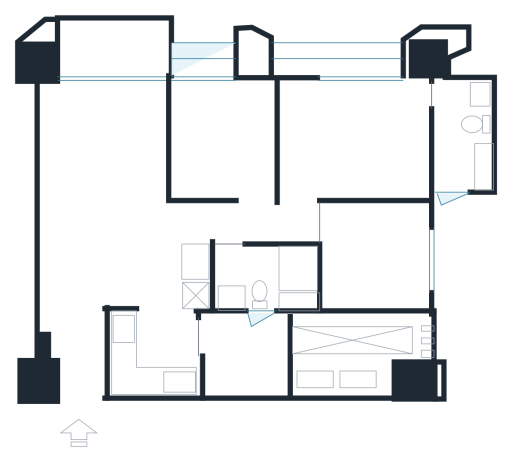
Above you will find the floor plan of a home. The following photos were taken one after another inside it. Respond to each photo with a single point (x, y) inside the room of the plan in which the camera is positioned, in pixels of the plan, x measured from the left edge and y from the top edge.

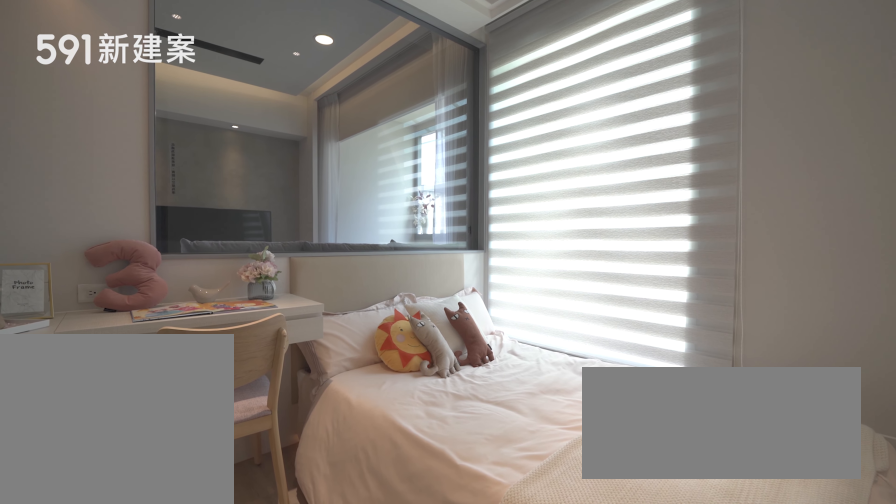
(221, 137)
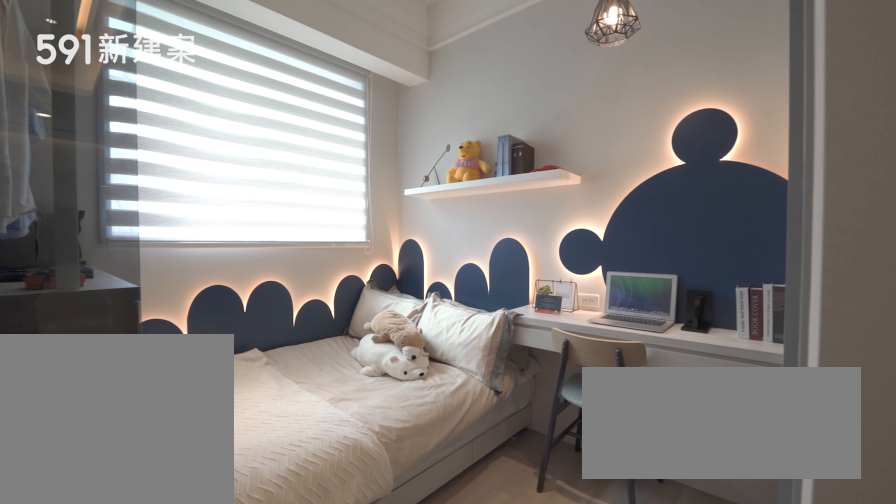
(378, 258)
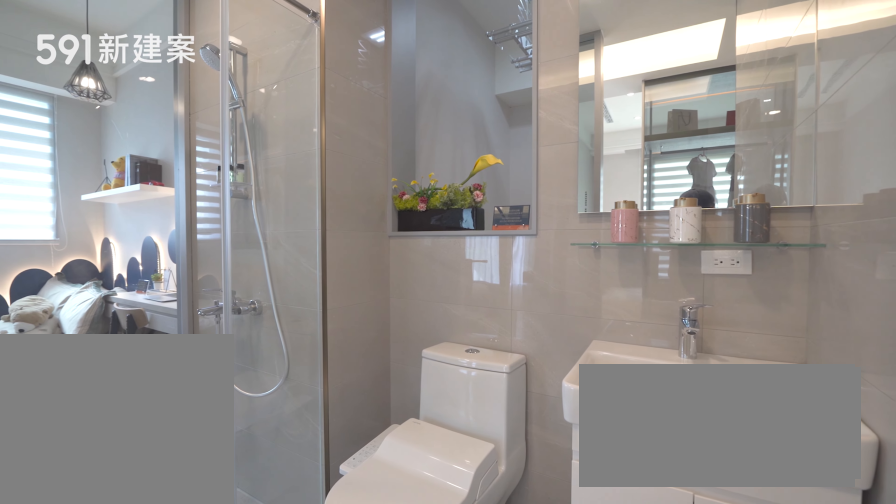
(265, 276)
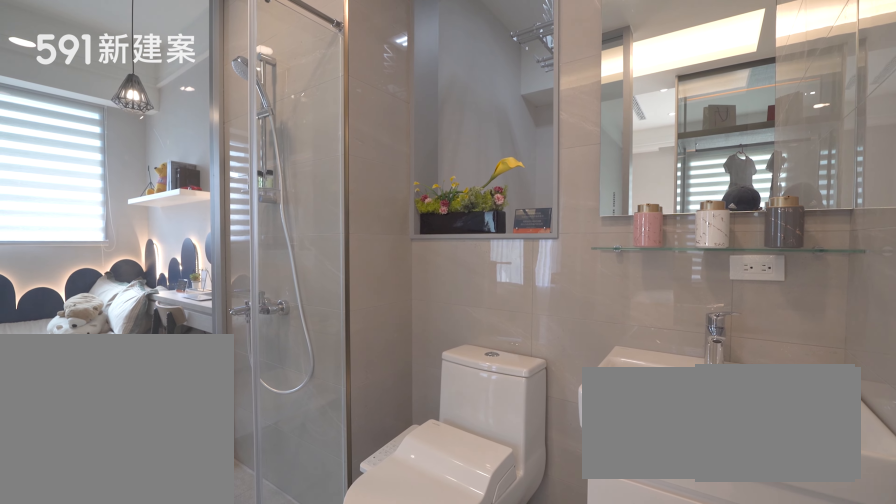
(265, 276)
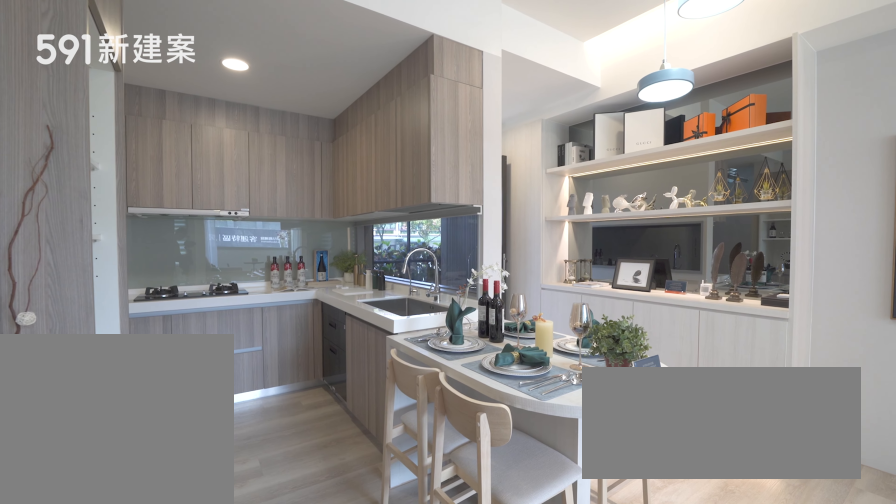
(126, 255)
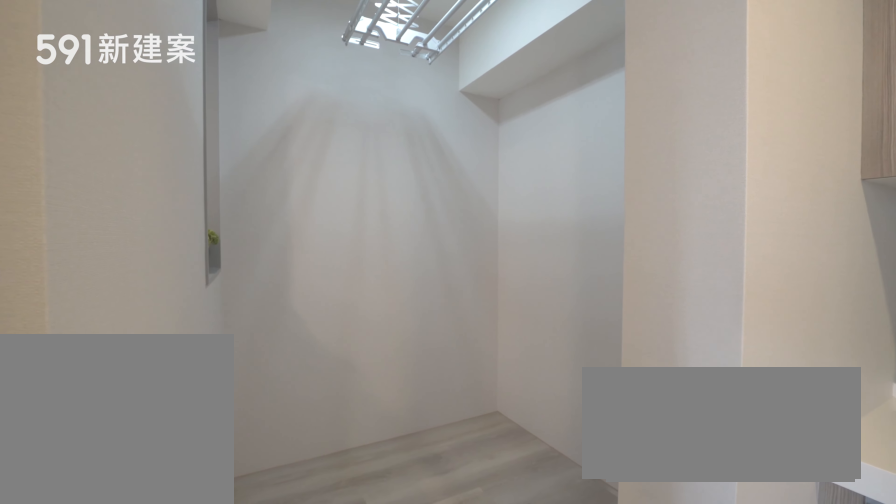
(246, 359)
